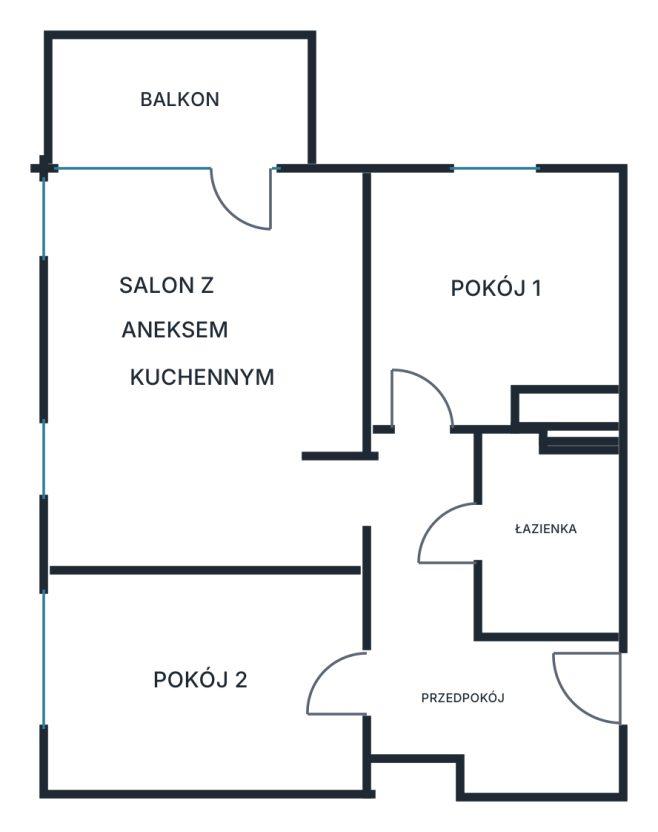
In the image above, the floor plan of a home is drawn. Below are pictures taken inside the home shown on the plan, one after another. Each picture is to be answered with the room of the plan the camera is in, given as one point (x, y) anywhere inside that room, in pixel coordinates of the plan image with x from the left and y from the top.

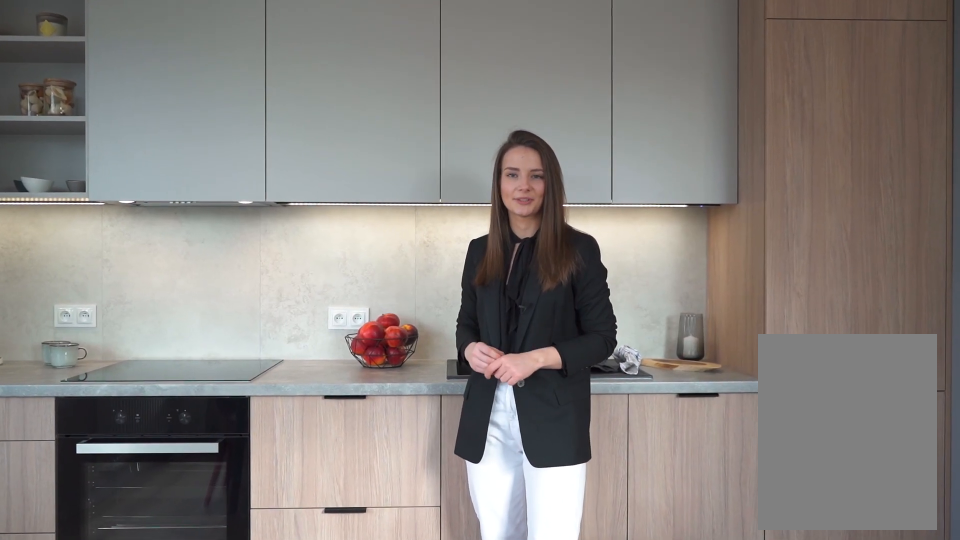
(209, 371)
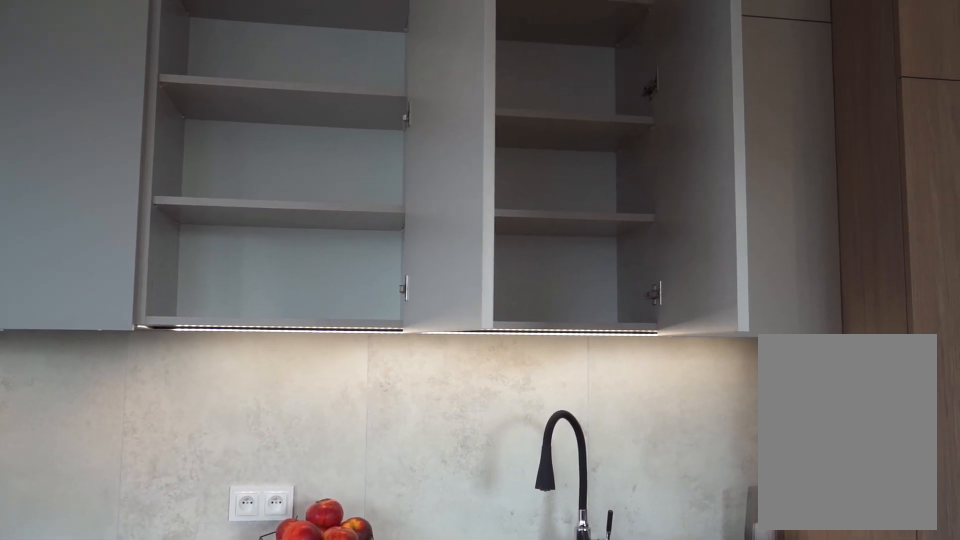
(209, 371)
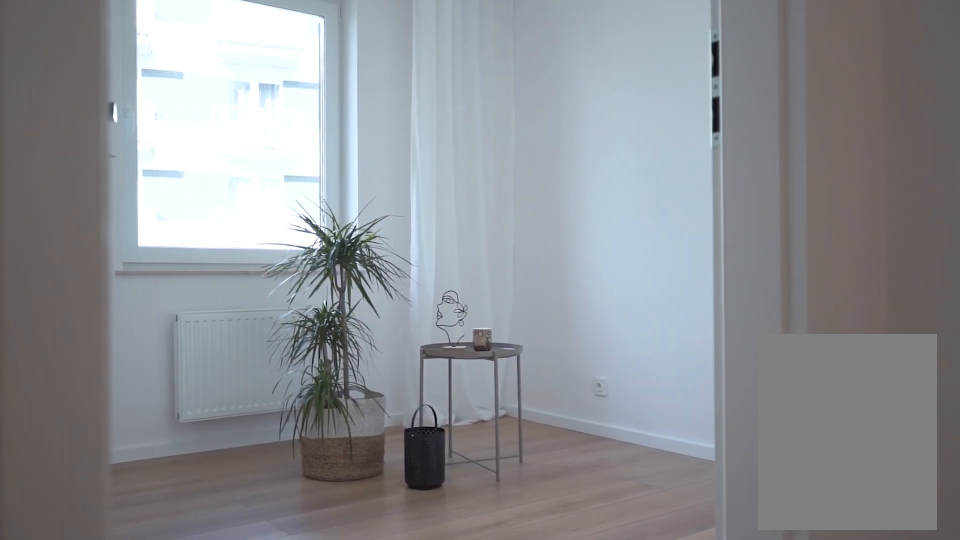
(497, 297)
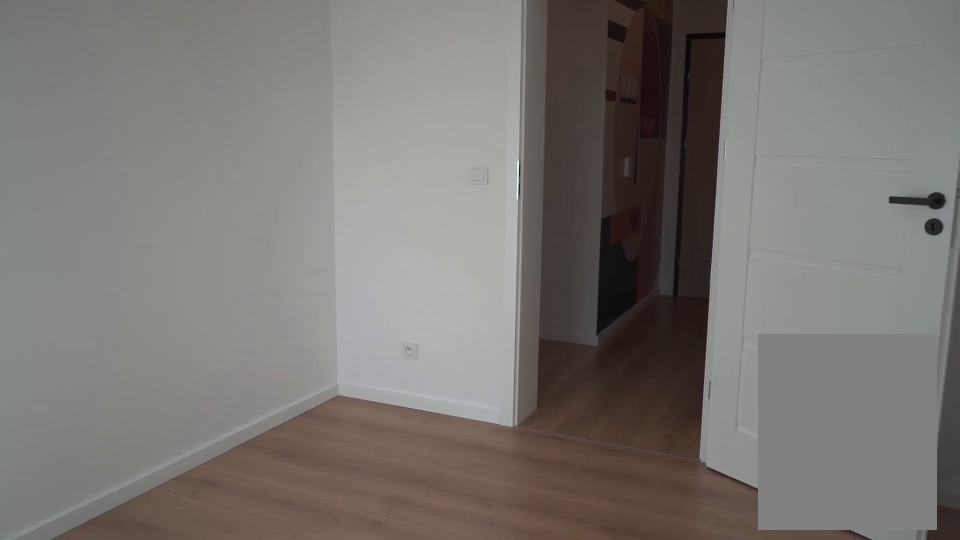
(200, 678)
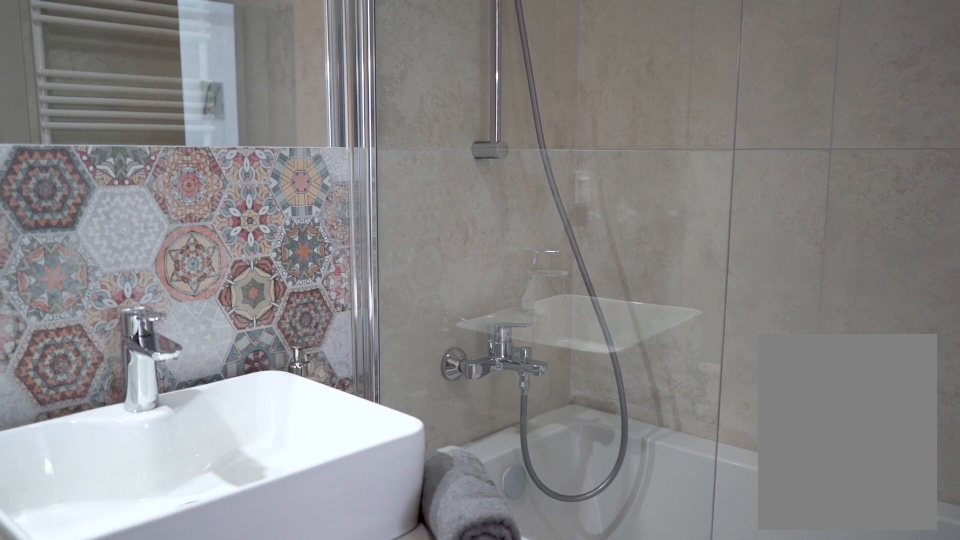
(546, 537)
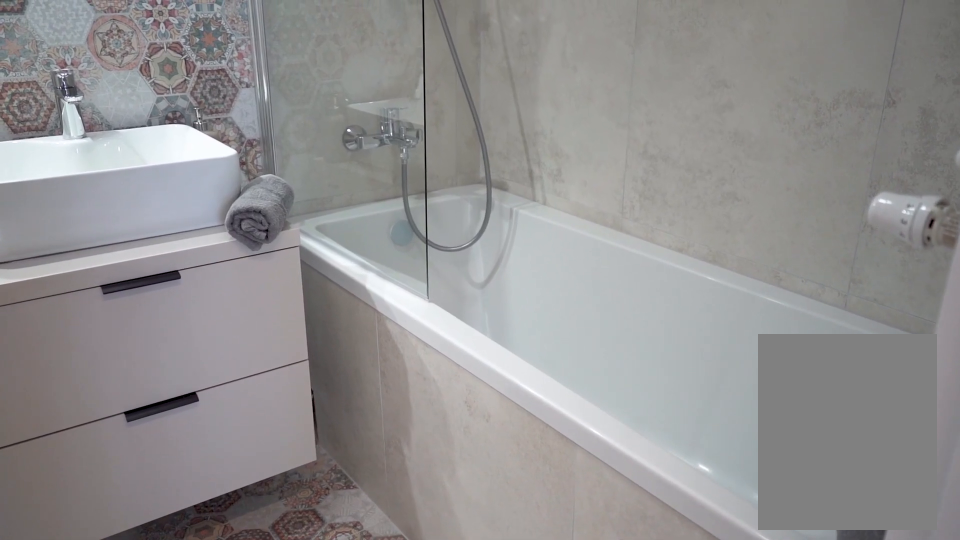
(544, 537)
